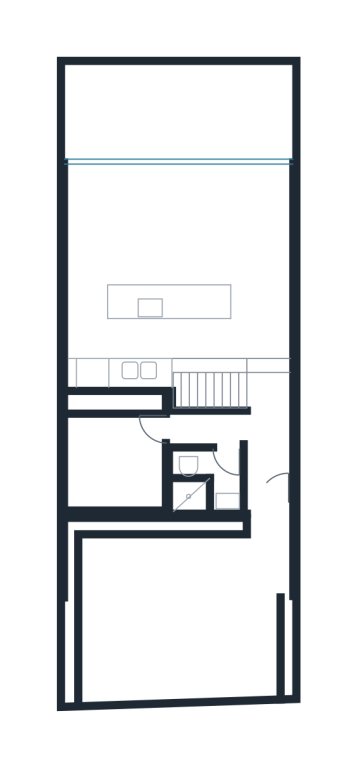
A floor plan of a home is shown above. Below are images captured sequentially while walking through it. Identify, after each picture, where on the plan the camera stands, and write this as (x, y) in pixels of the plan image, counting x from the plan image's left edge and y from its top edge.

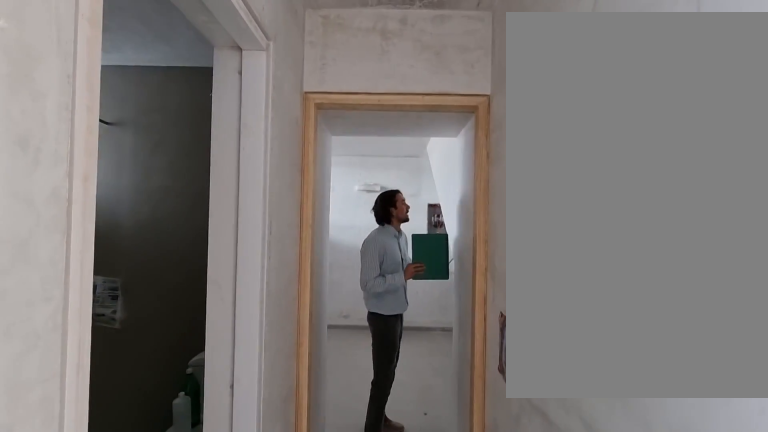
(211, 425)
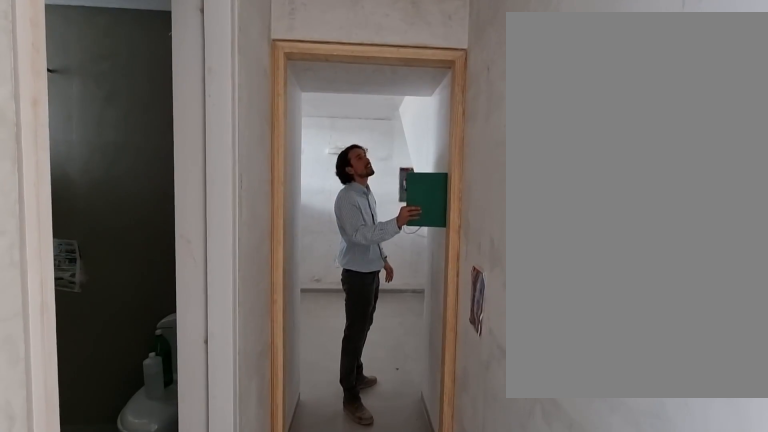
(243, 425)
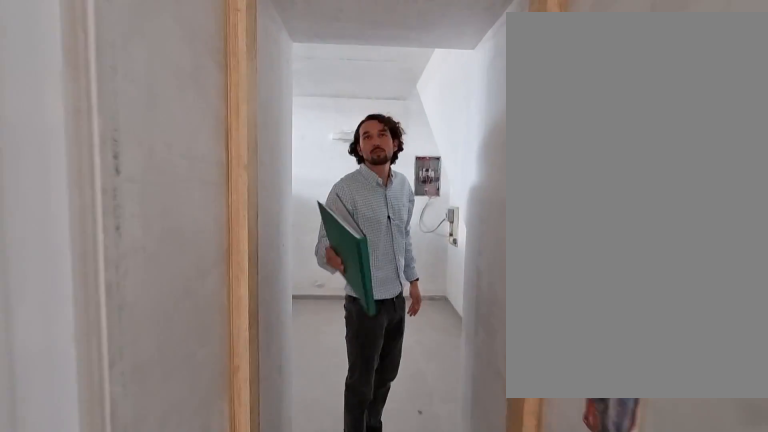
(242, 424)
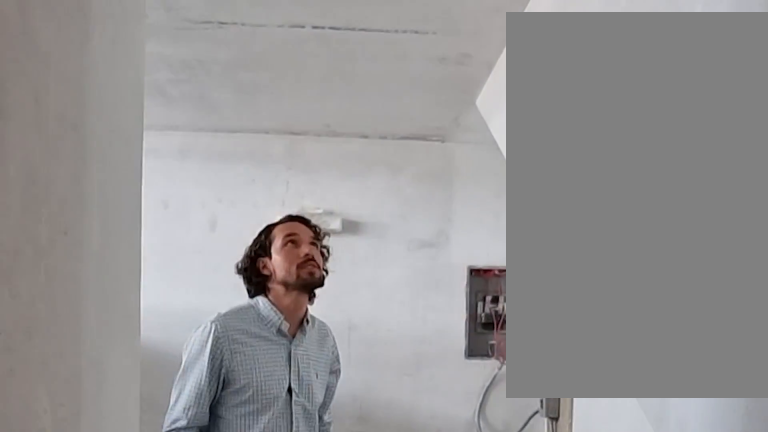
(243, 425)
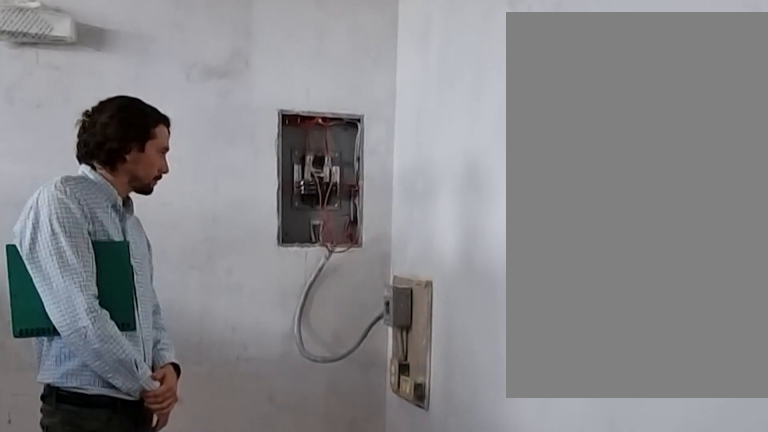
(207, 423)
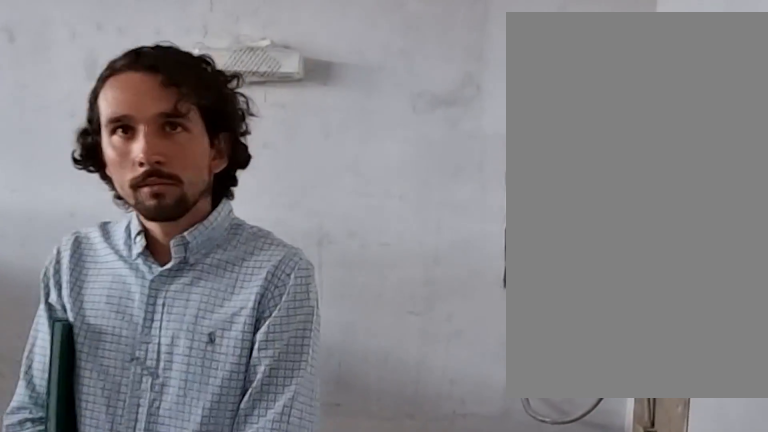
(206, 423)
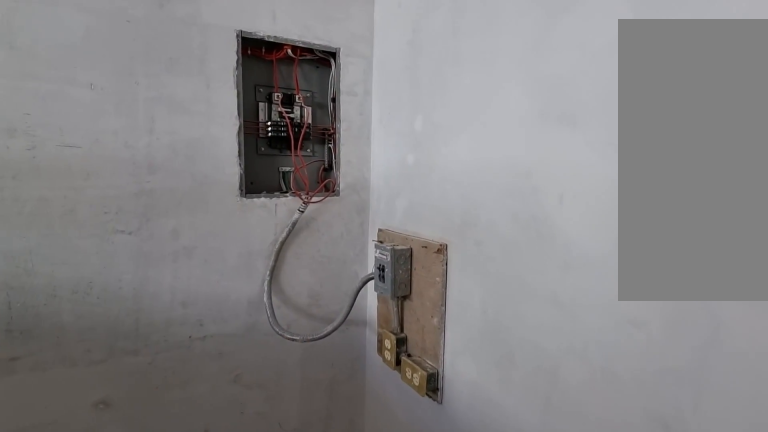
(206, 423)
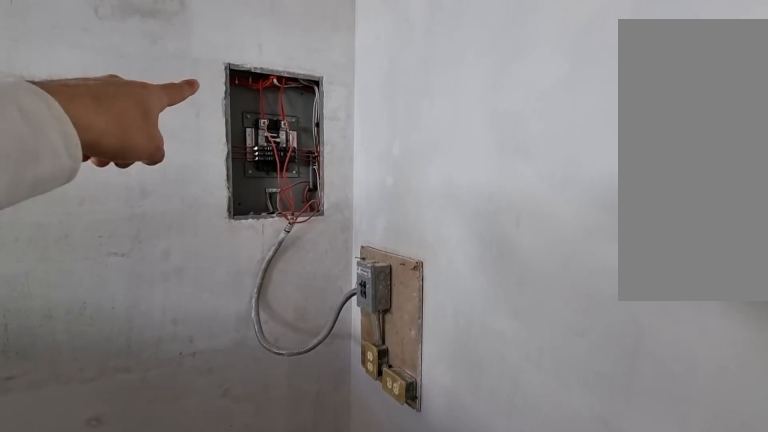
(206, 423)
